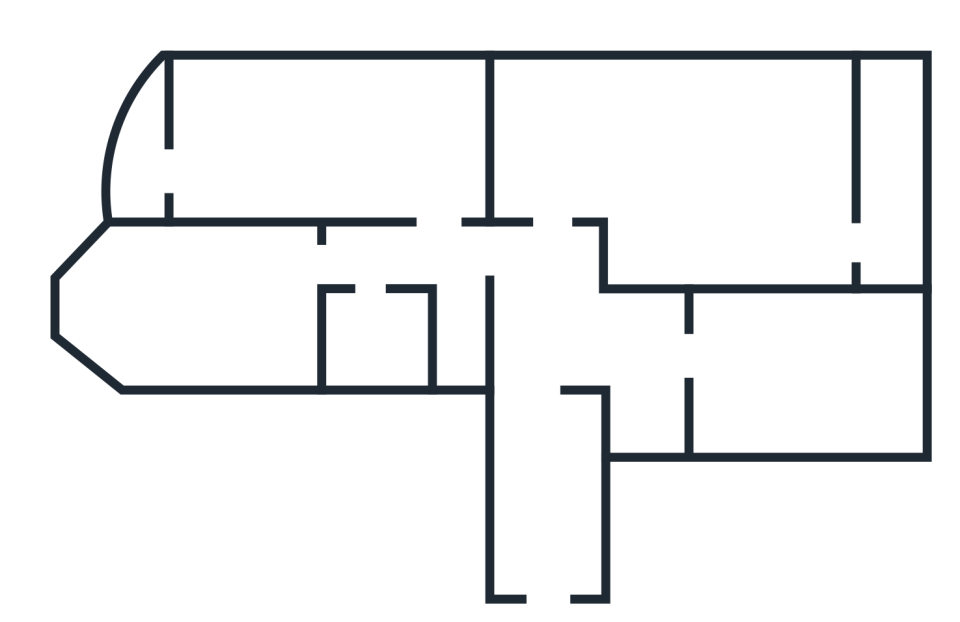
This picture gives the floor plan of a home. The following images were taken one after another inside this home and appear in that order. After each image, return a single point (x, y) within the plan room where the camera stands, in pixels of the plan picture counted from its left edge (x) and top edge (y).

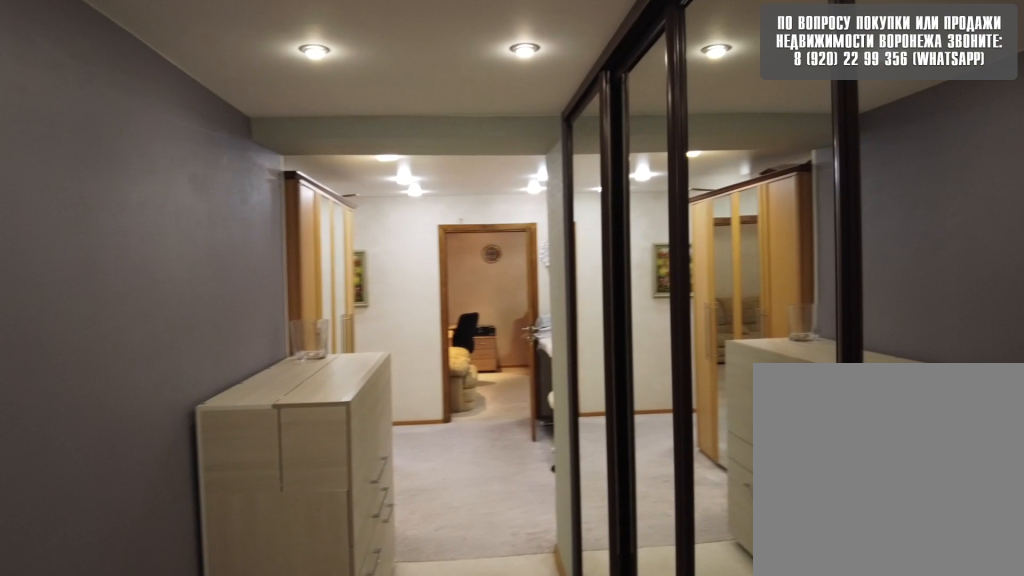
(554, 570)
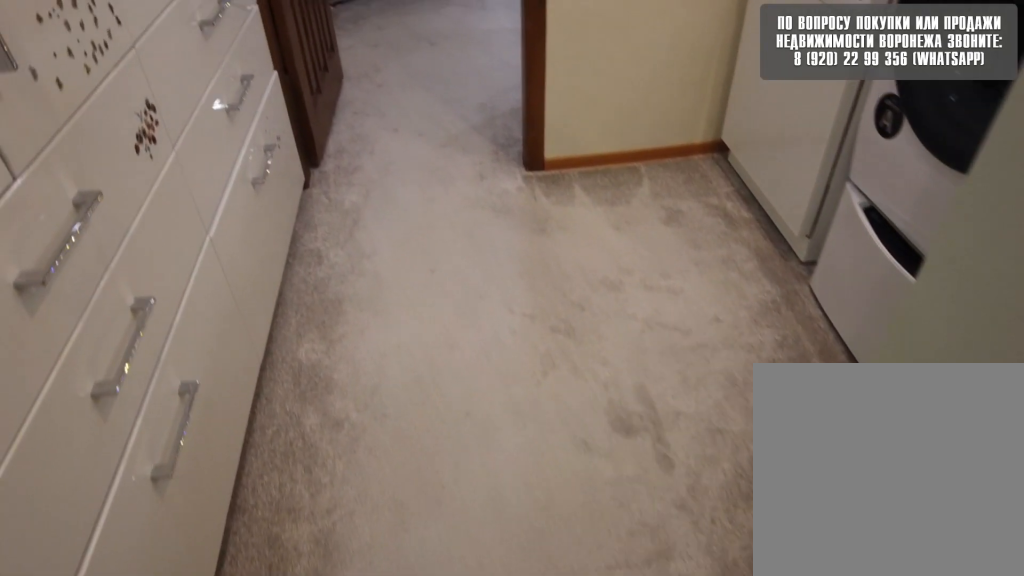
(656, 359)
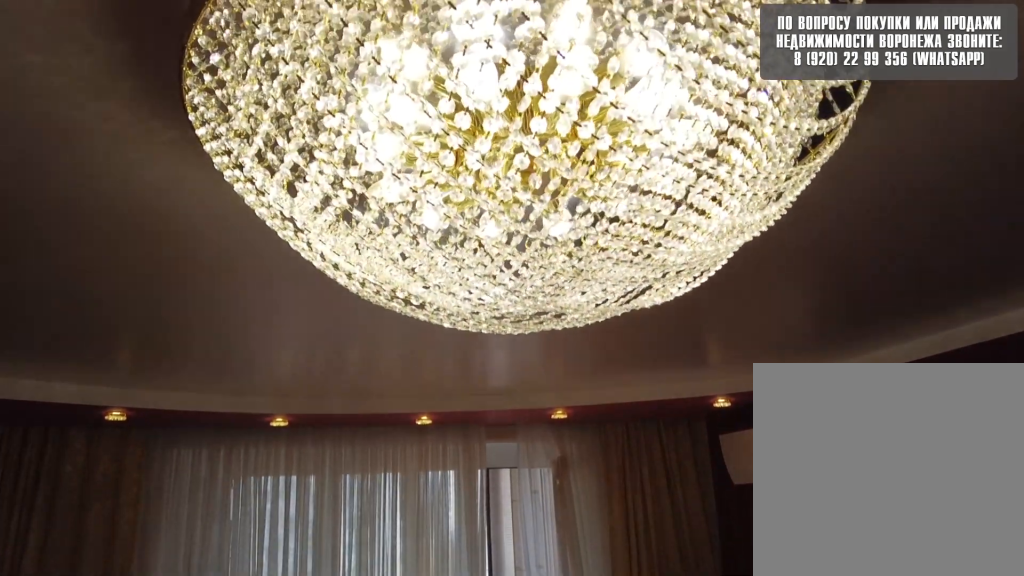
(625, 156)
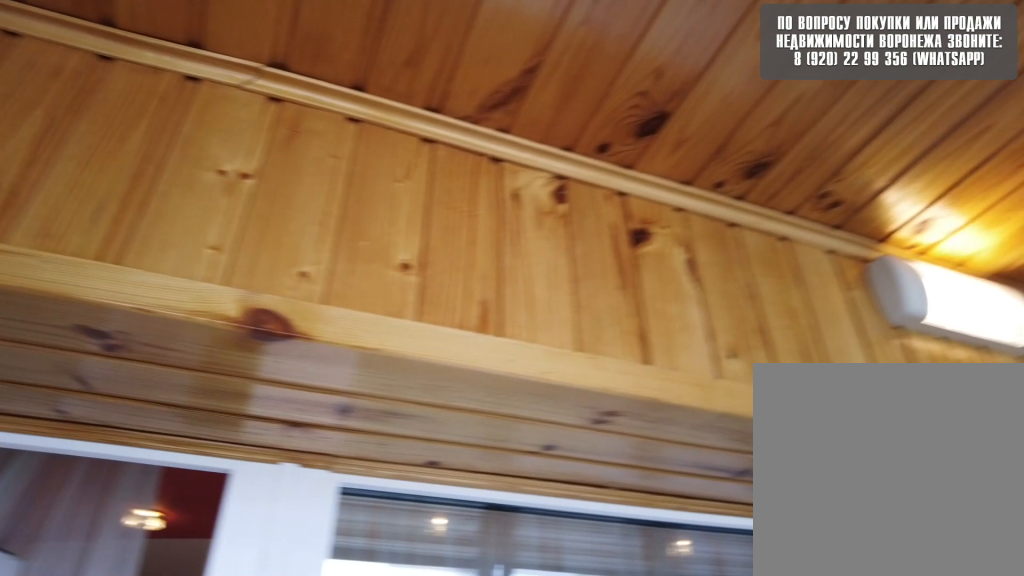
(911, 234)
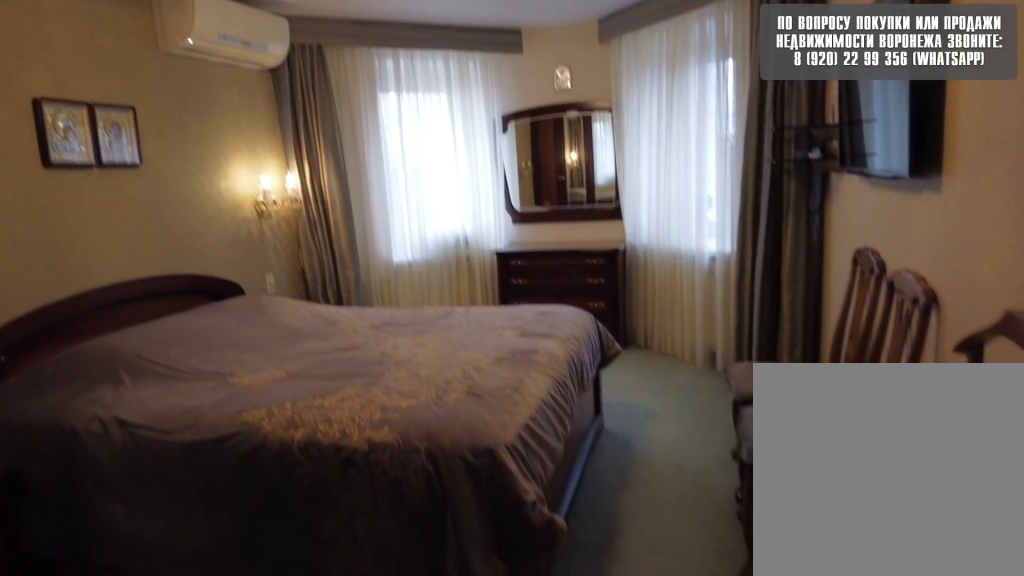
(222, 298)
